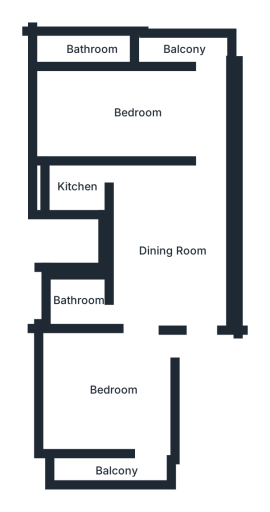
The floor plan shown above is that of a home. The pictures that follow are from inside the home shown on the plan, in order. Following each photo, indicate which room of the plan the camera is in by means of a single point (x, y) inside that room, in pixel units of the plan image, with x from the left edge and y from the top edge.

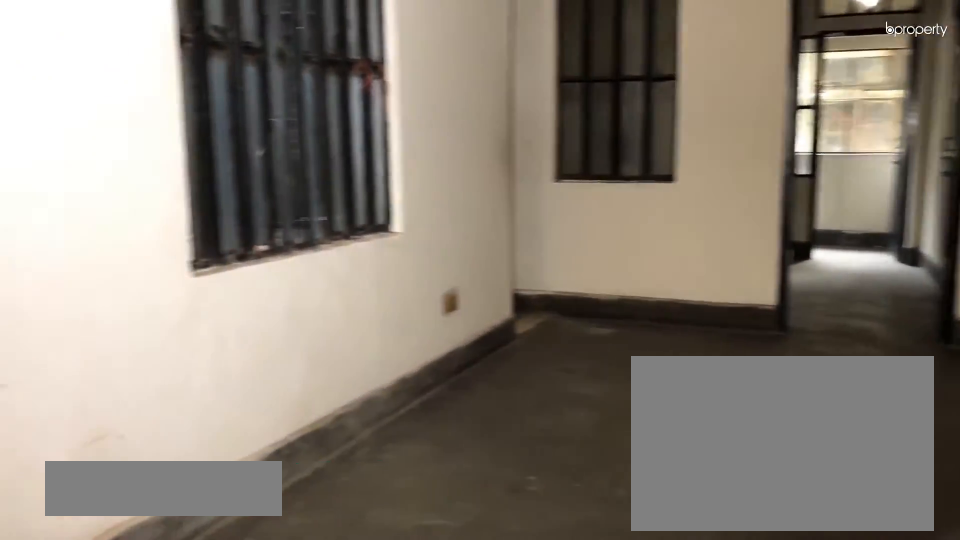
(192, 271)
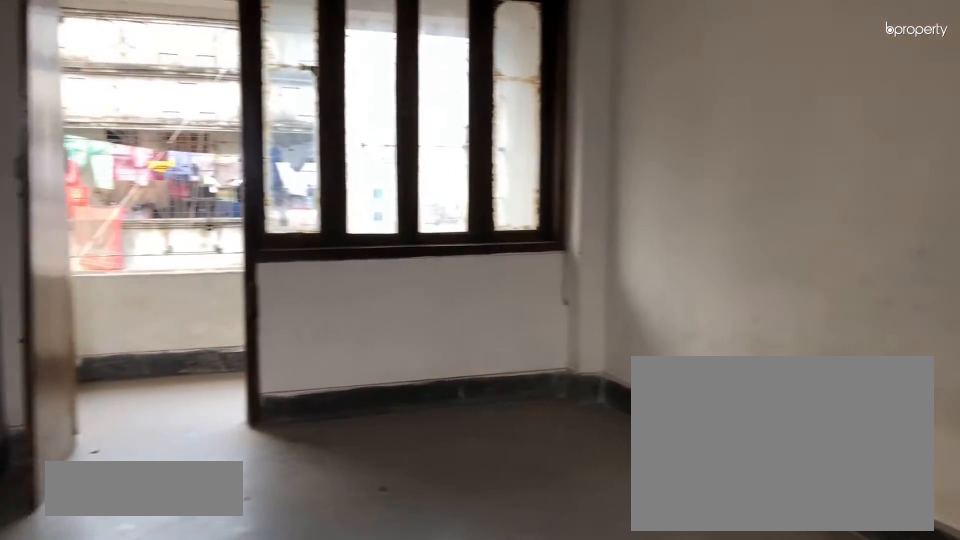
(117, 390)
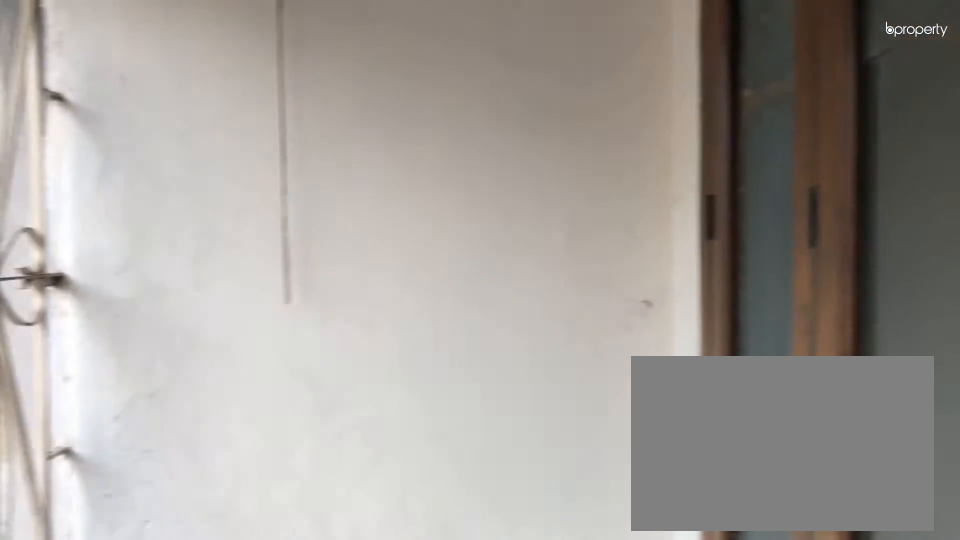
(115, 471)
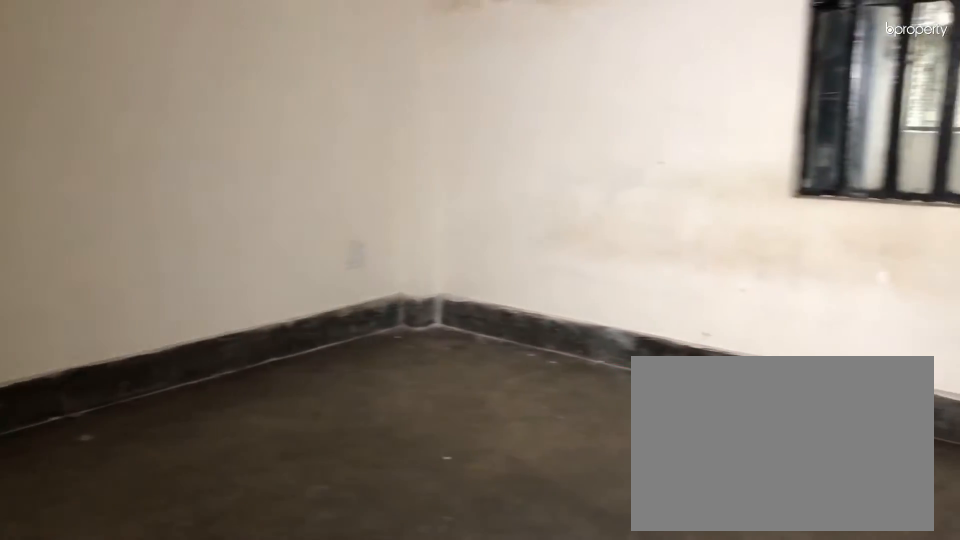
(136, 113)
